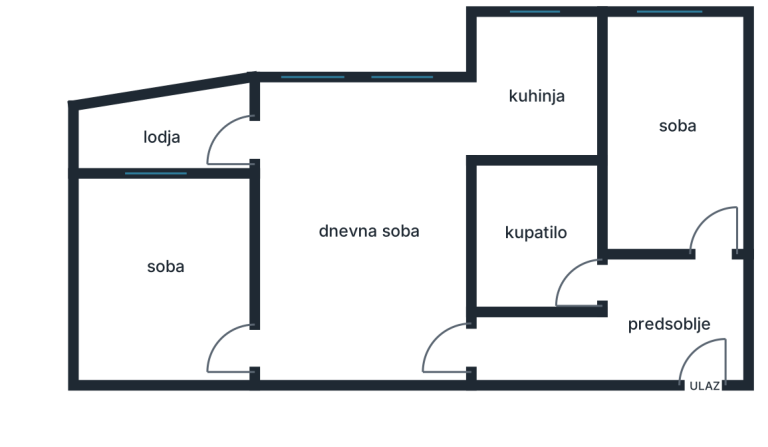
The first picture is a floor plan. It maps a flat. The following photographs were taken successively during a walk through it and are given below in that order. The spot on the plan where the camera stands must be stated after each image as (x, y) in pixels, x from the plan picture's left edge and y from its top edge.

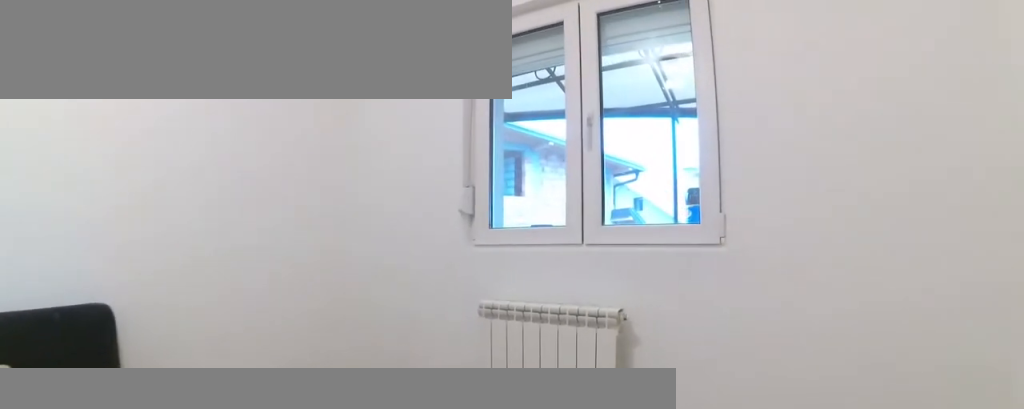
(224, 269)
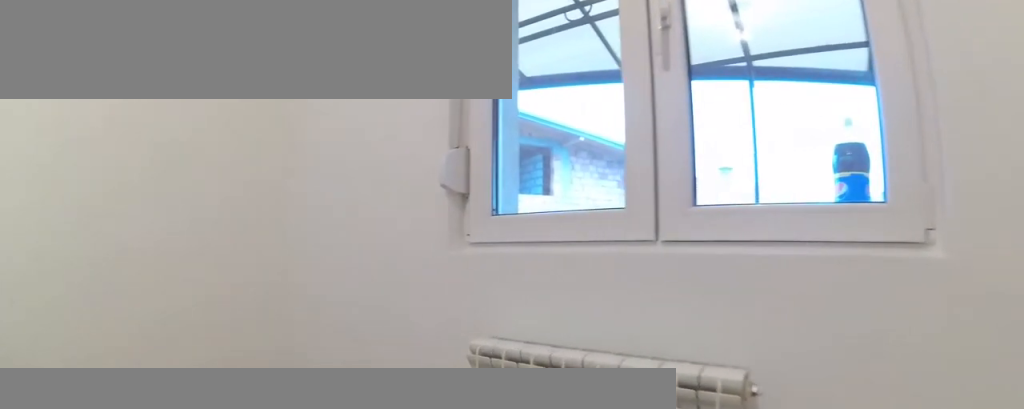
(202, 220)
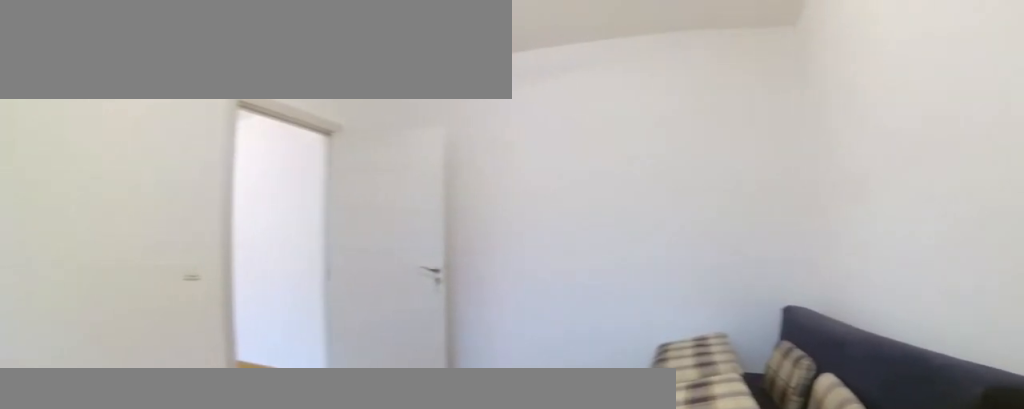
(116, 188)
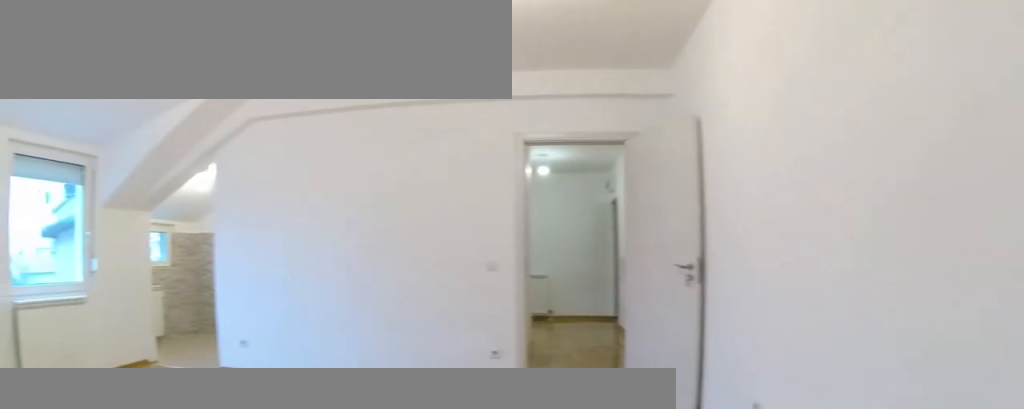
(248, 337)
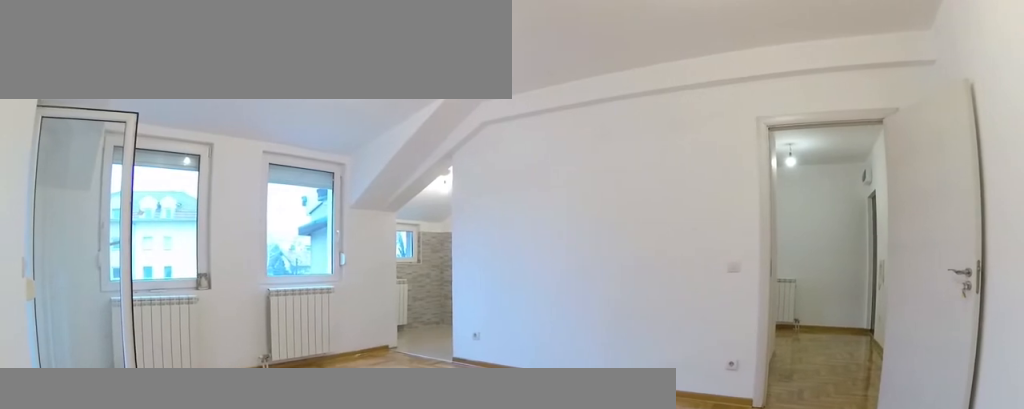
(251, 348)
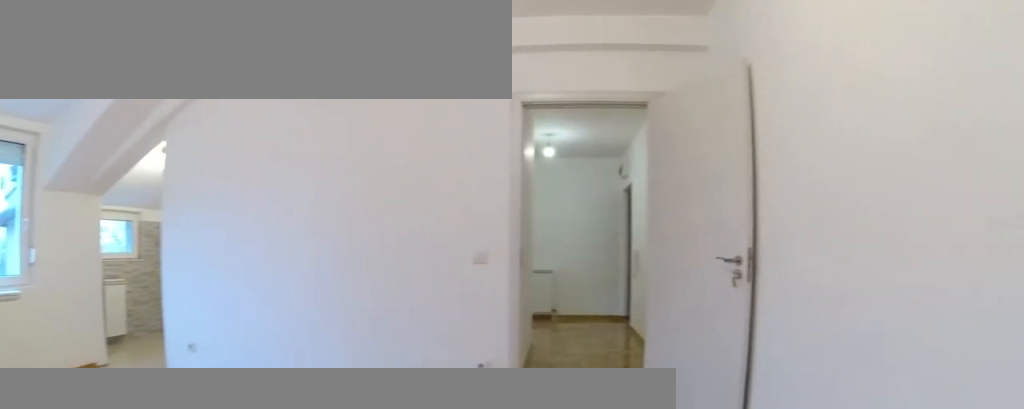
(309, 341)
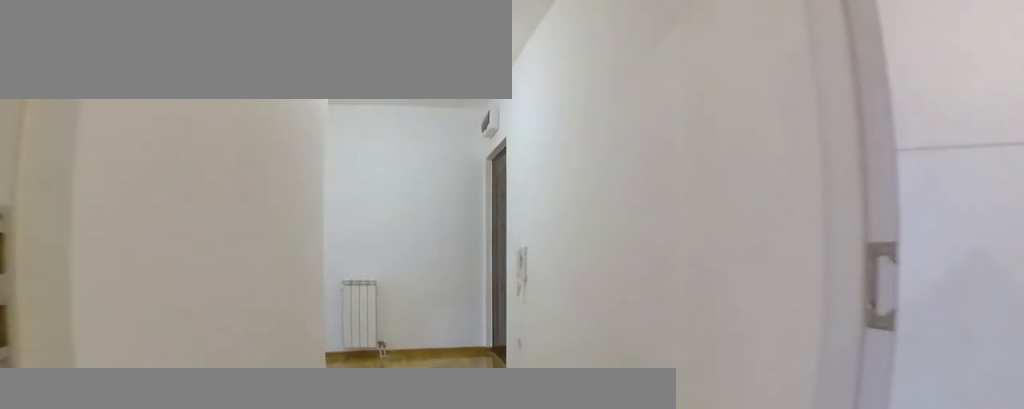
(432, 348)
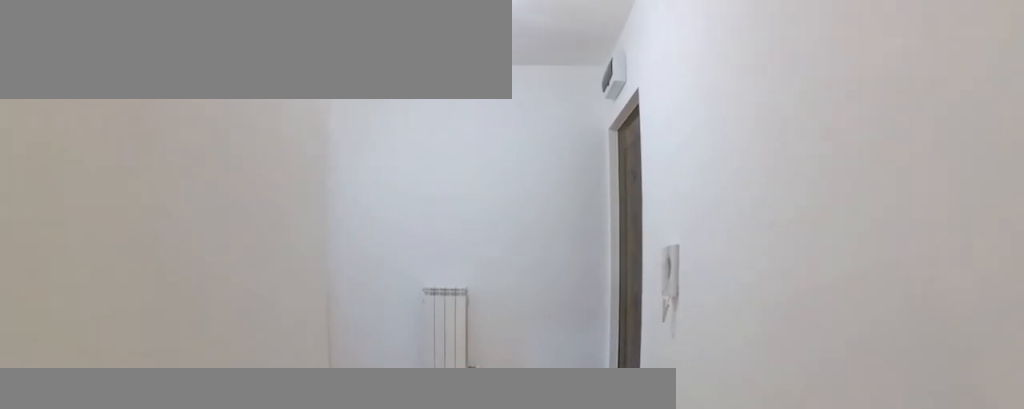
(526, 349)
